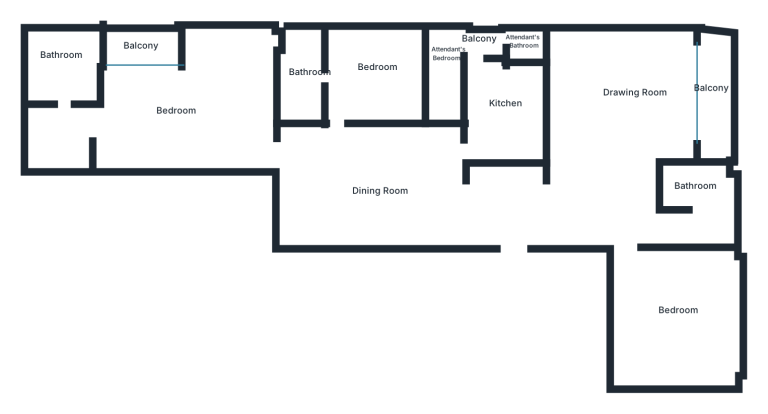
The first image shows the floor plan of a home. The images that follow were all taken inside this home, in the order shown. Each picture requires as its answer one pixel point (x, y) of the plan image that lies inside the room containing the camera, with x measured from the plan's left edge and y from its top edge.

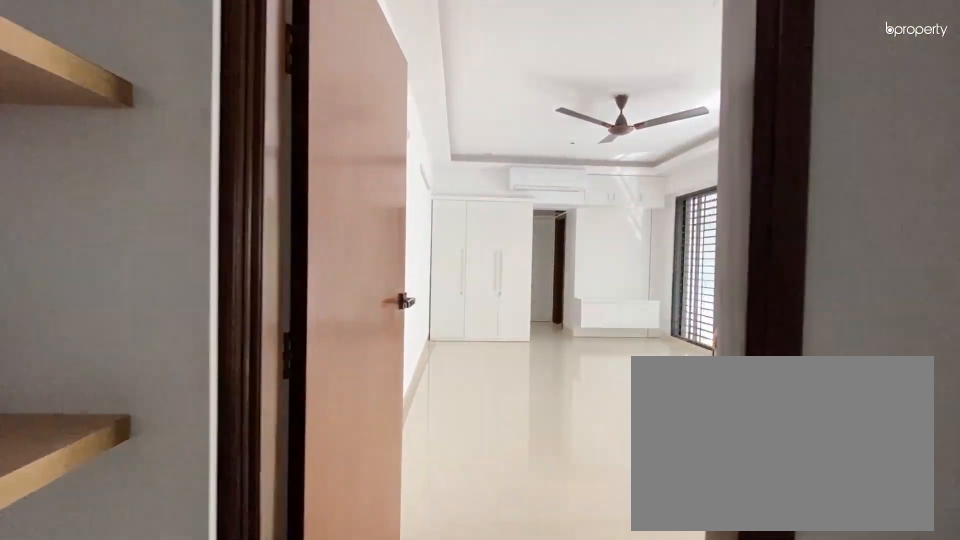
(259, 145)
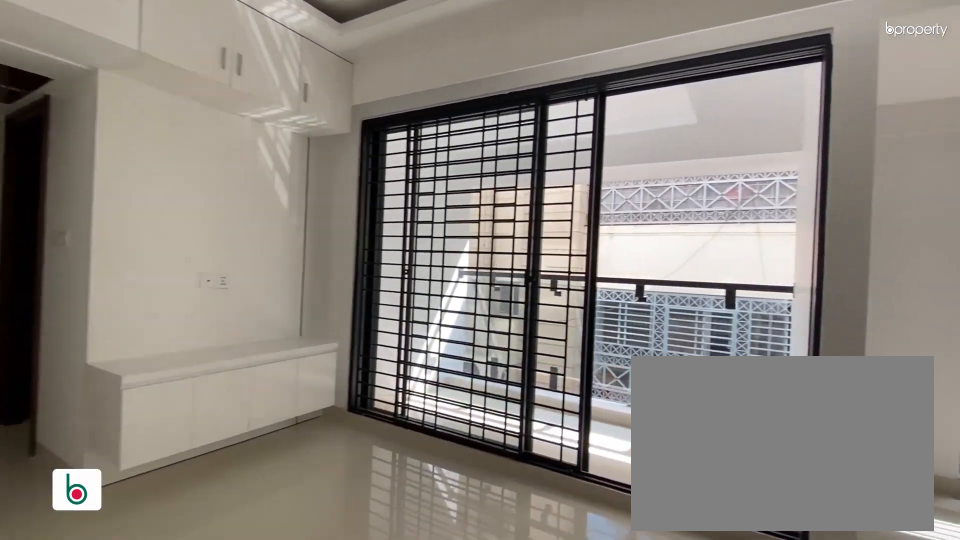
(193, 107)
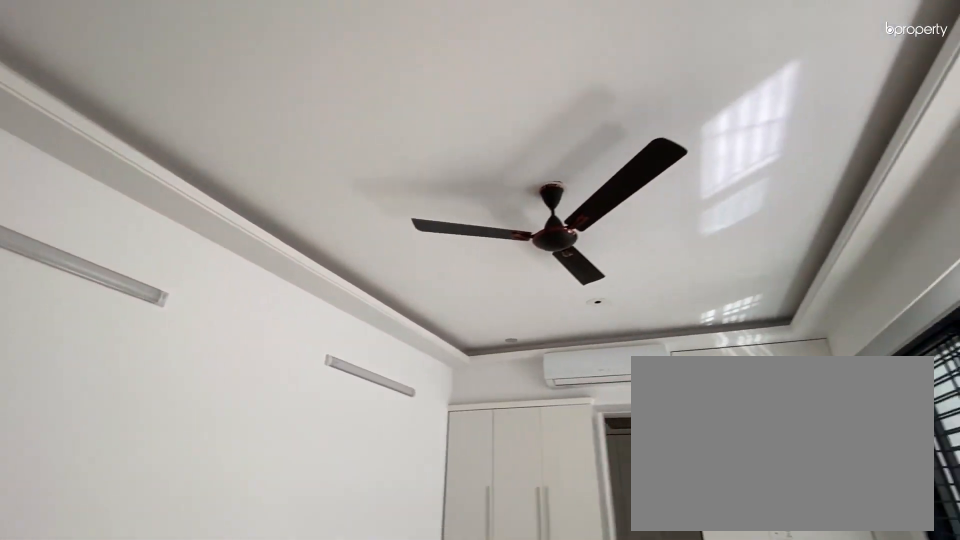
(193, 107)
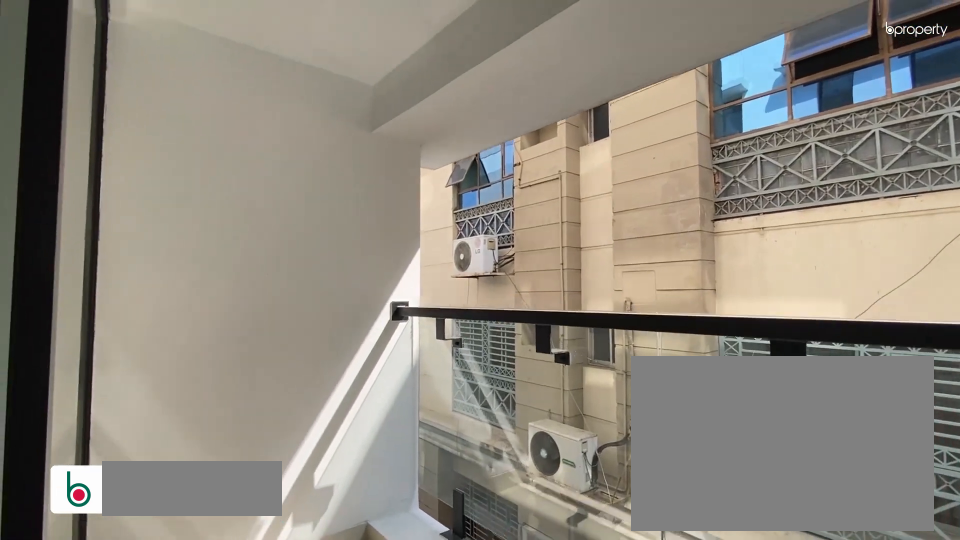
(142, 47)
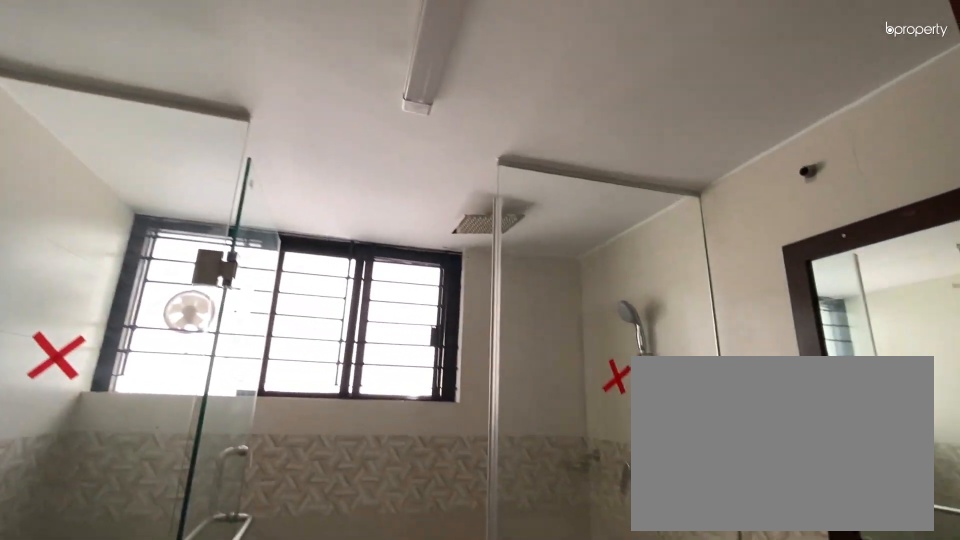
(64, 71)
